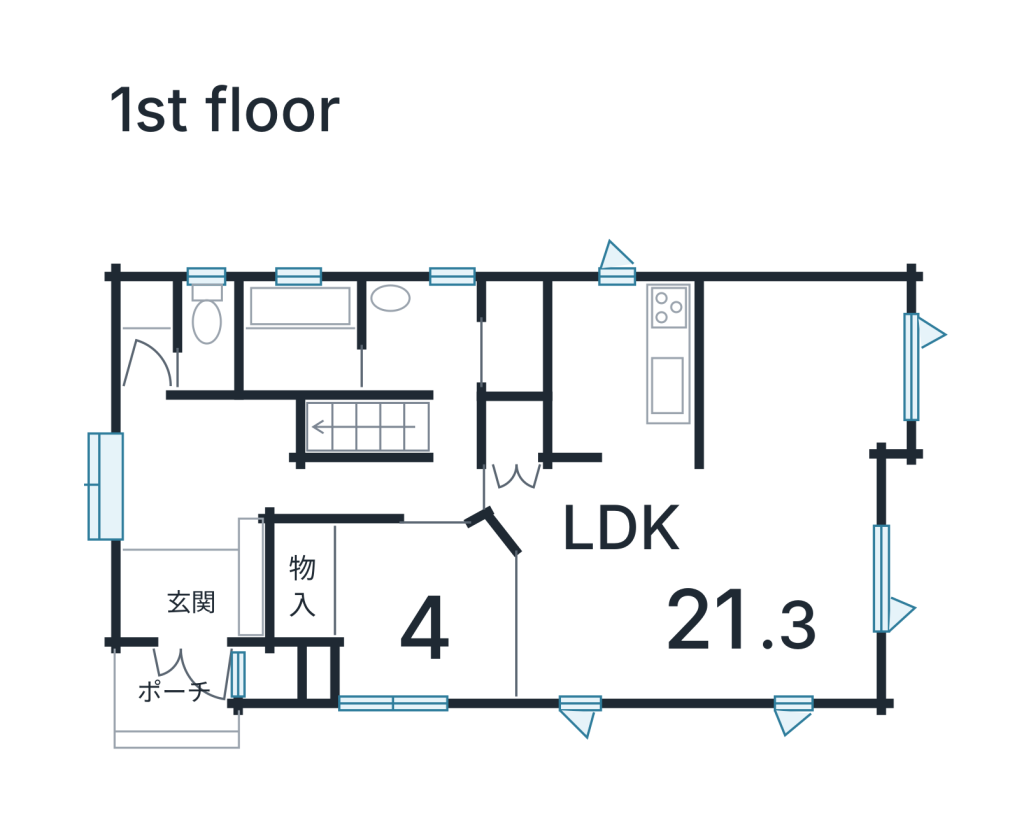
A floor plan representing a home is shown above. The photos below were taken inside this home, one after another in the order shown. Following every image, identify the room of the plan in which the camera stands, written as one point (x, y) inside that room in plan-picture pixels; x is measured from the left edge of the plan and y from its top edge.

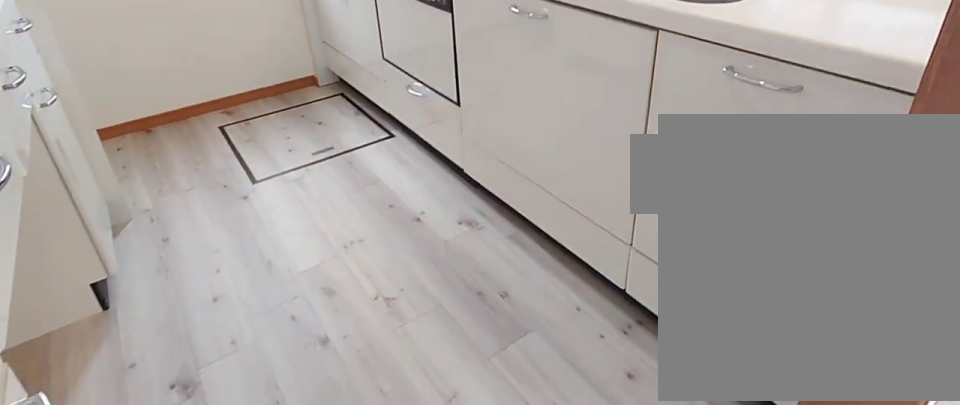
(603, 382)
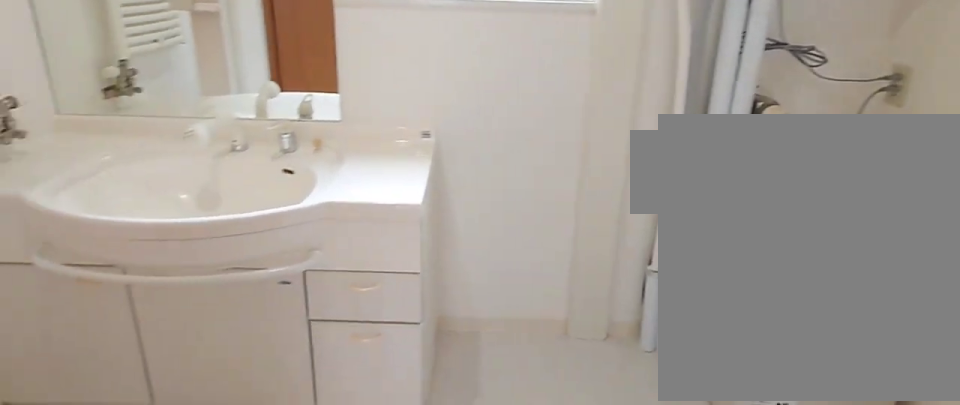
(424, 344)
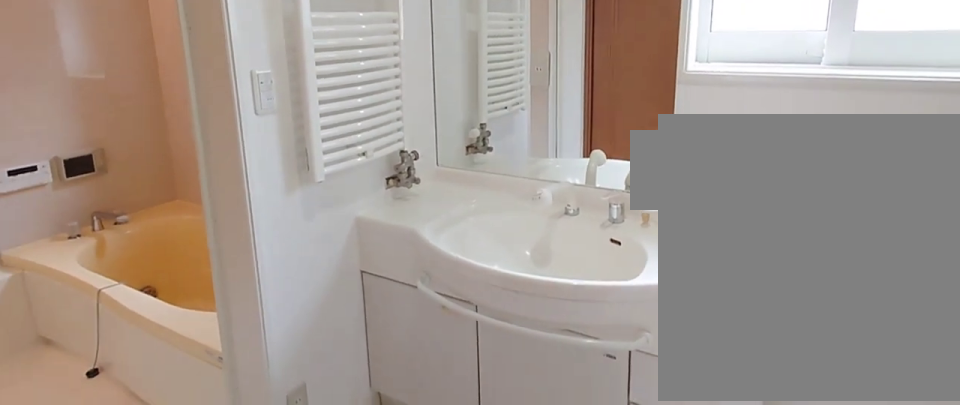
(424, 344)
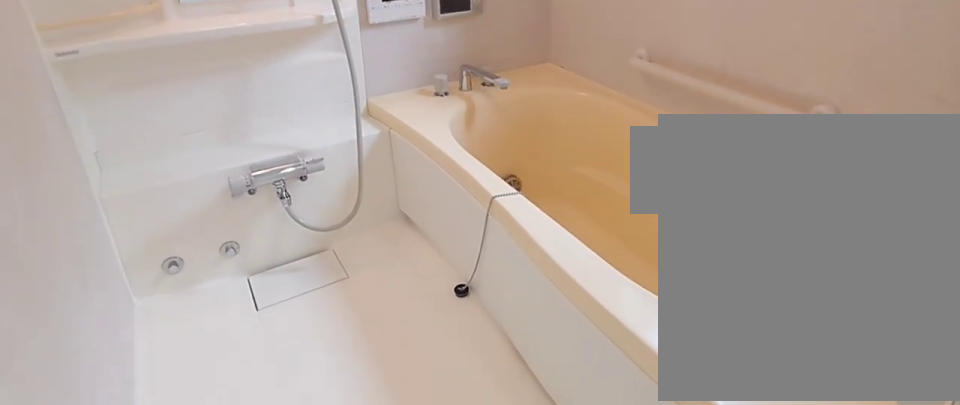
(291, 356)
